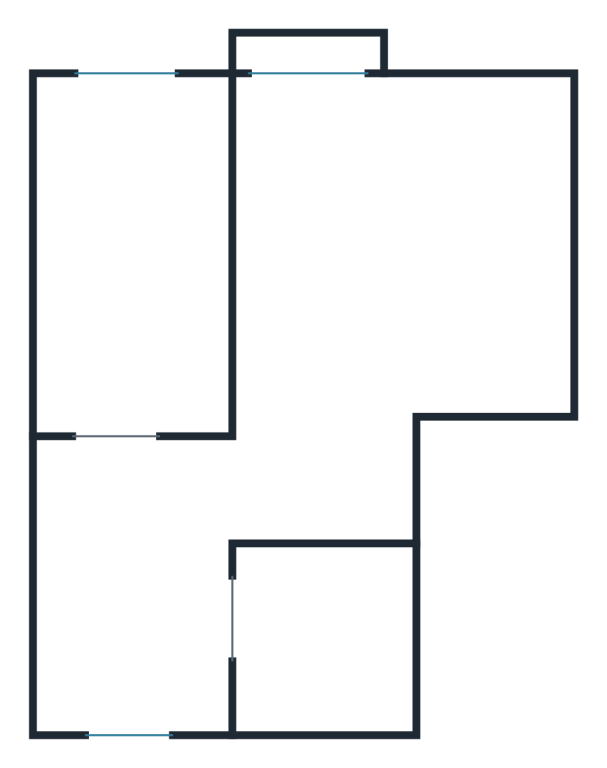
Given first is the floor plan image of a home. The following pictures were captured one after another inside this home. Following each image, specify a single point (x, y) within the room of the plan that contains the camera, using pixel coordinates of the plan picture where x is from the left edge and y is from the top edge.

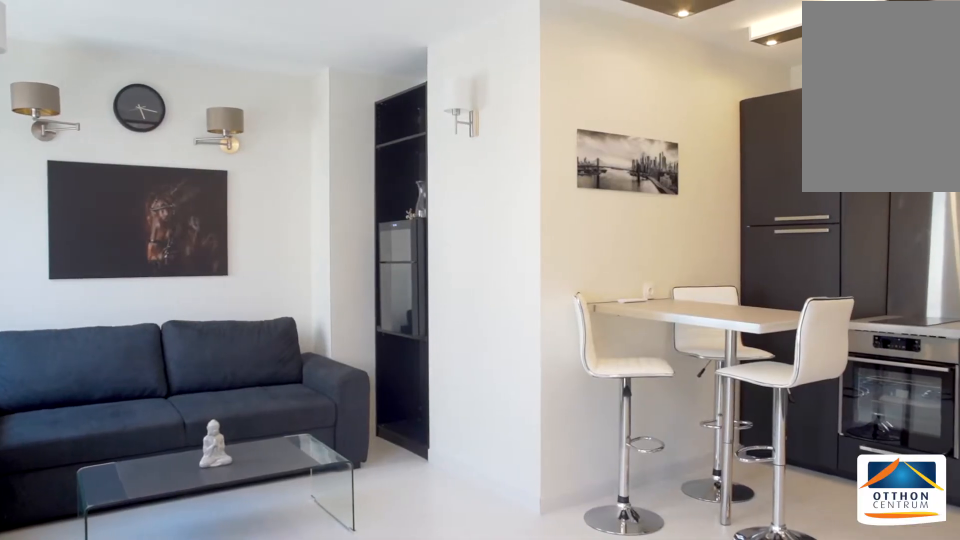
(365, 278)
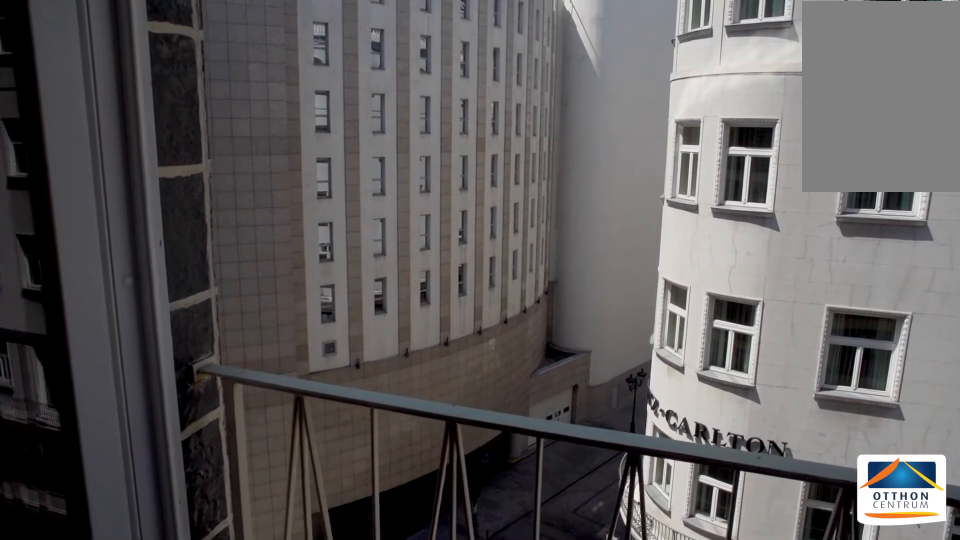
(365, 278)
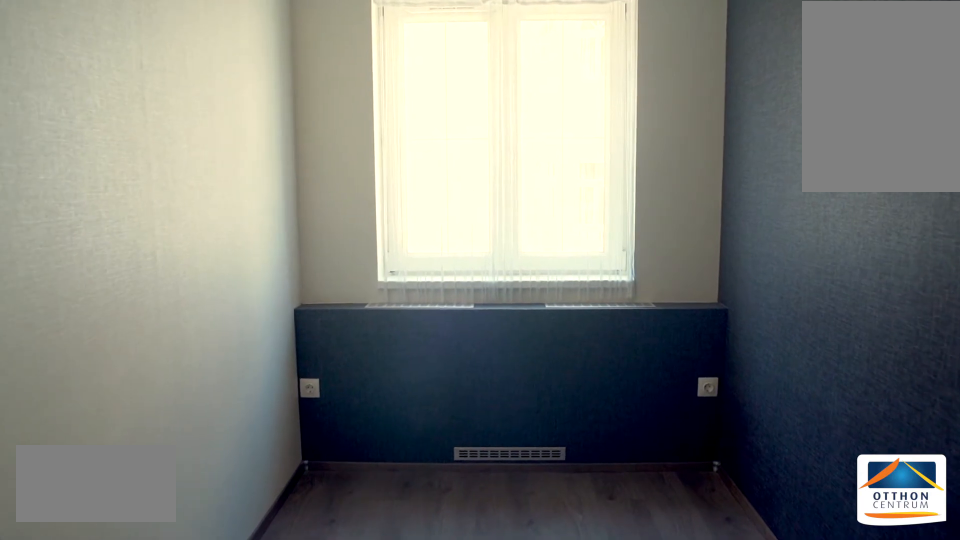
(132, 269)
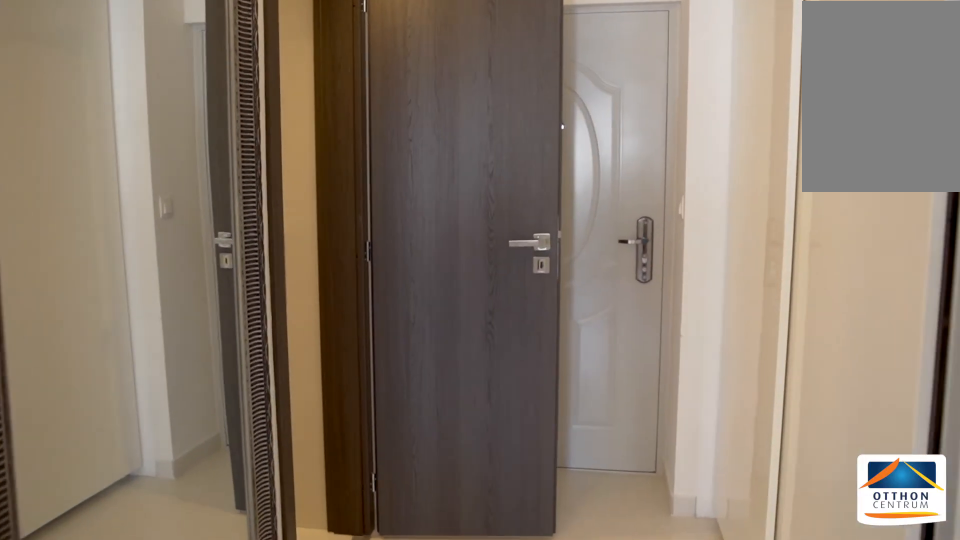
(132, 585)
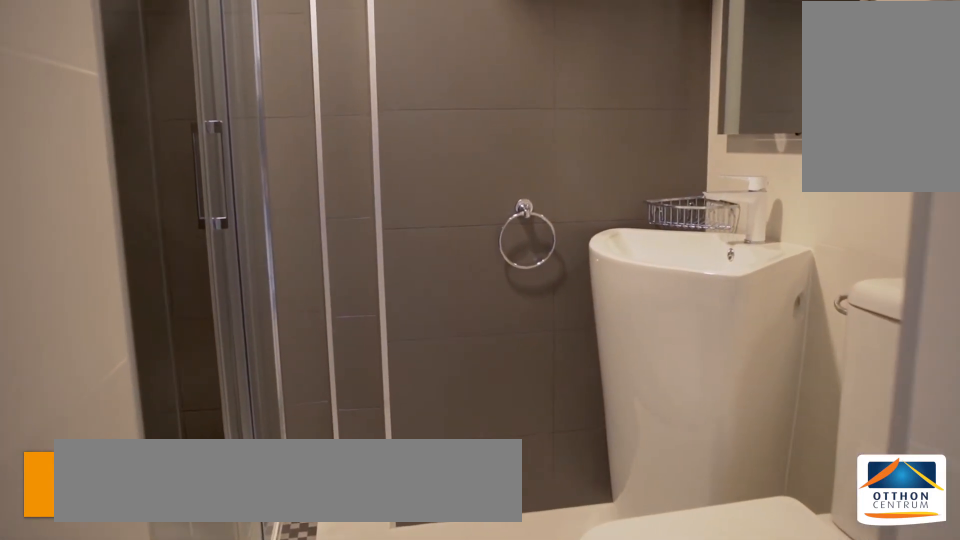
(325, 637)
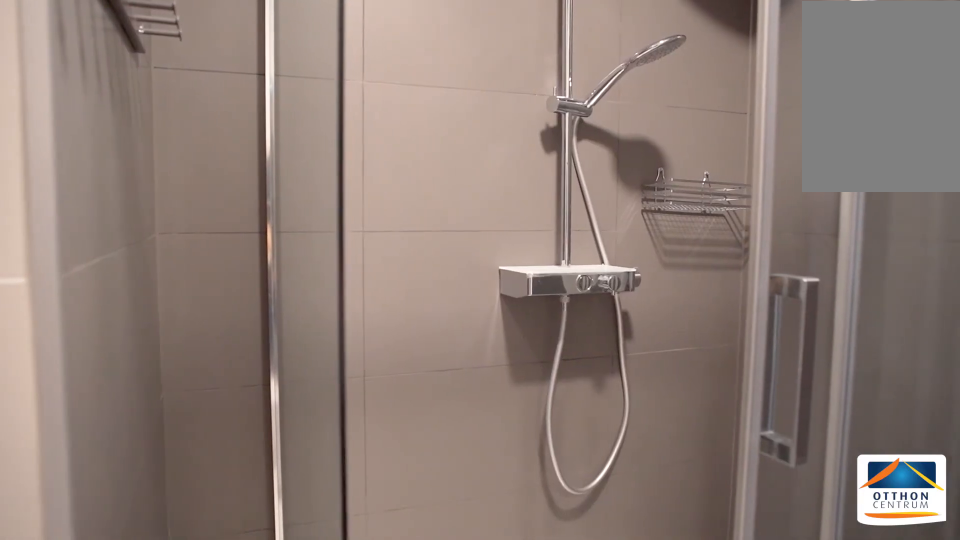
(324, 636)
